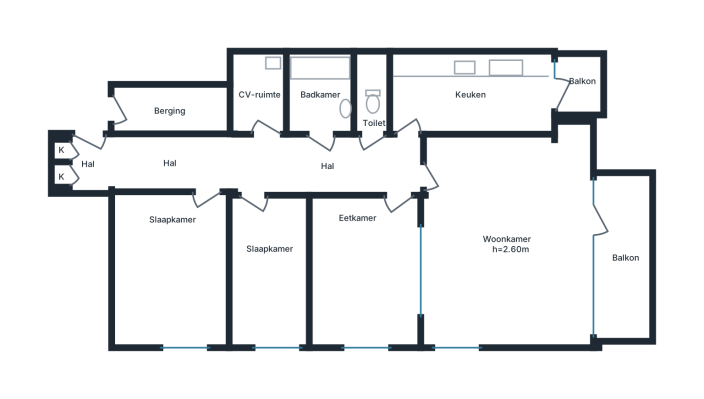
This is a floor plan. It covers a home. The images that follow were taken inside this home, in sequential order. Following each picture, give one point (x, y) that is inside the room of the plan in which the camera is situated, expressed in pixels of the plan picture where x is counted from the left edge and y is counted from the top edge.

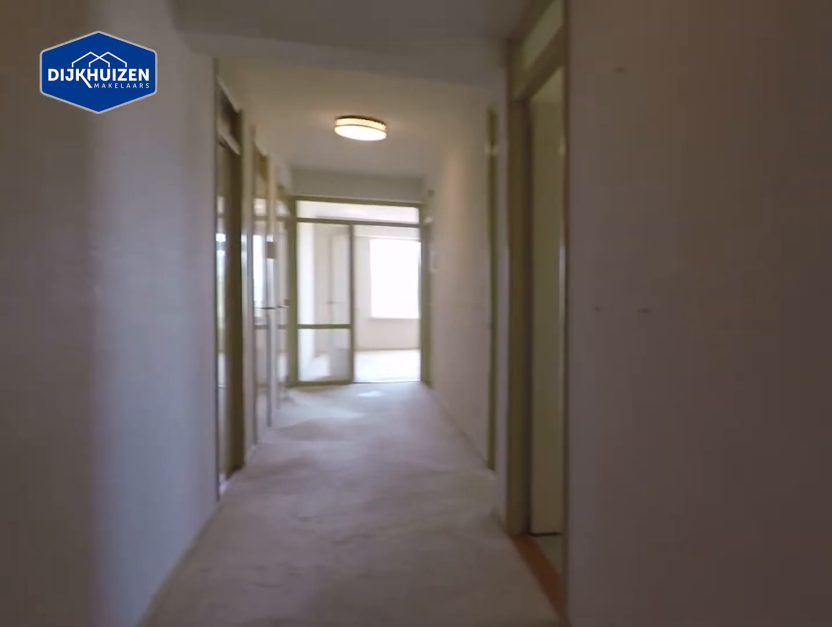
(255, 164)
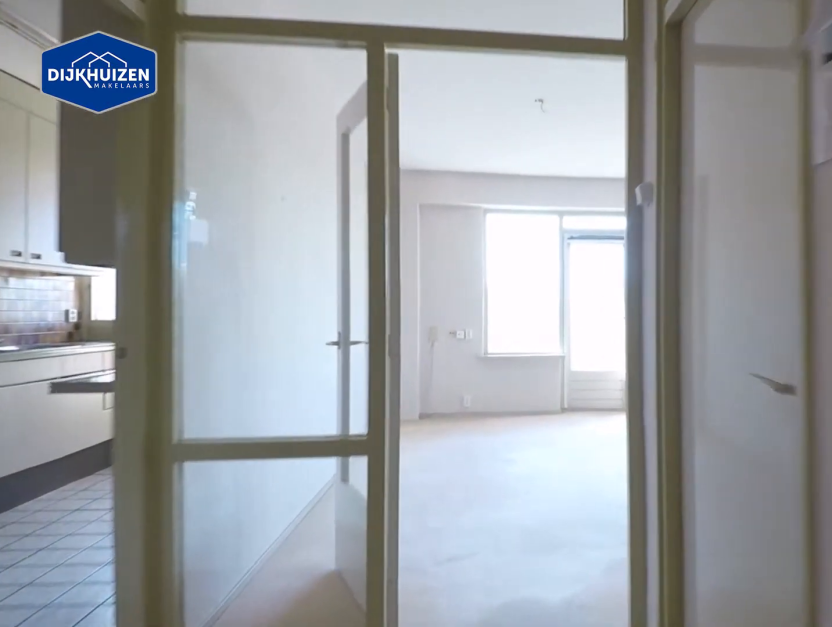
(255, 164)
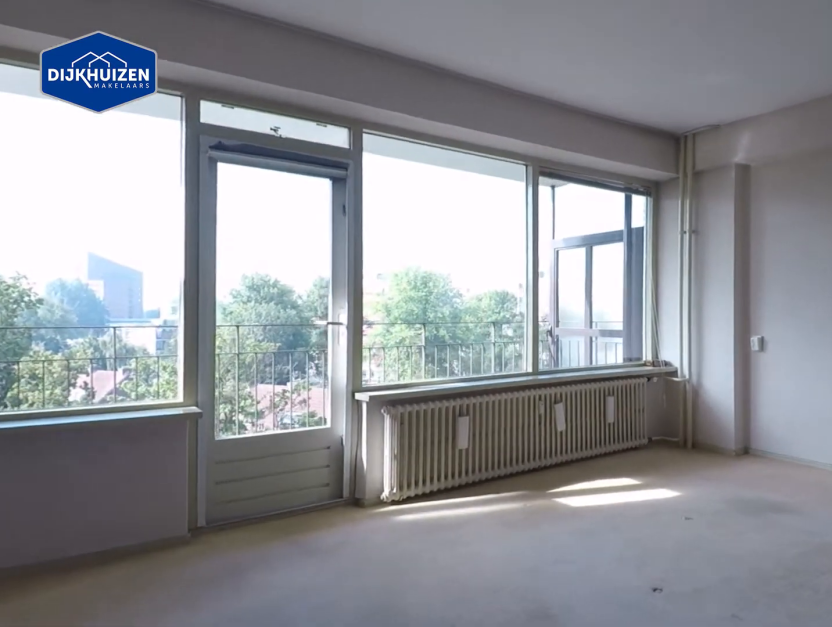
(507, 240)
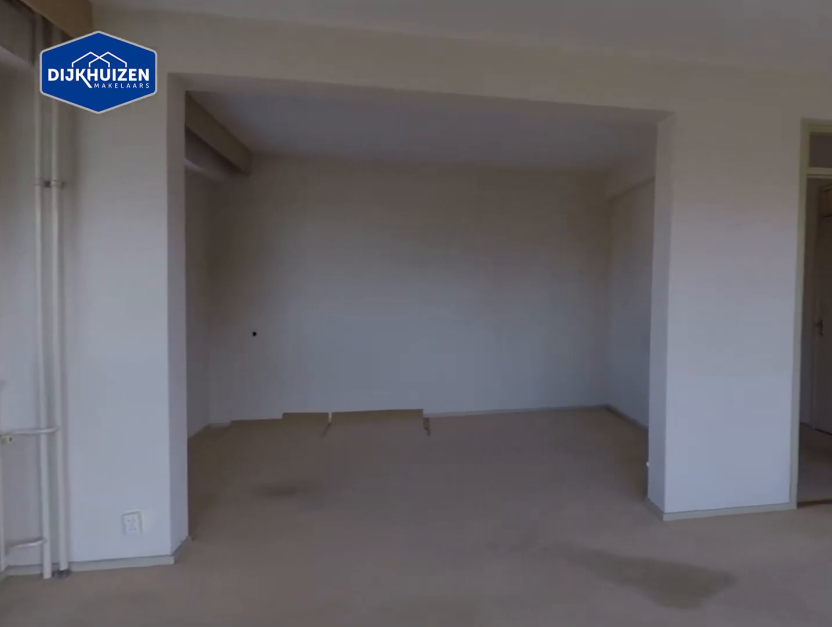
(507, 240)
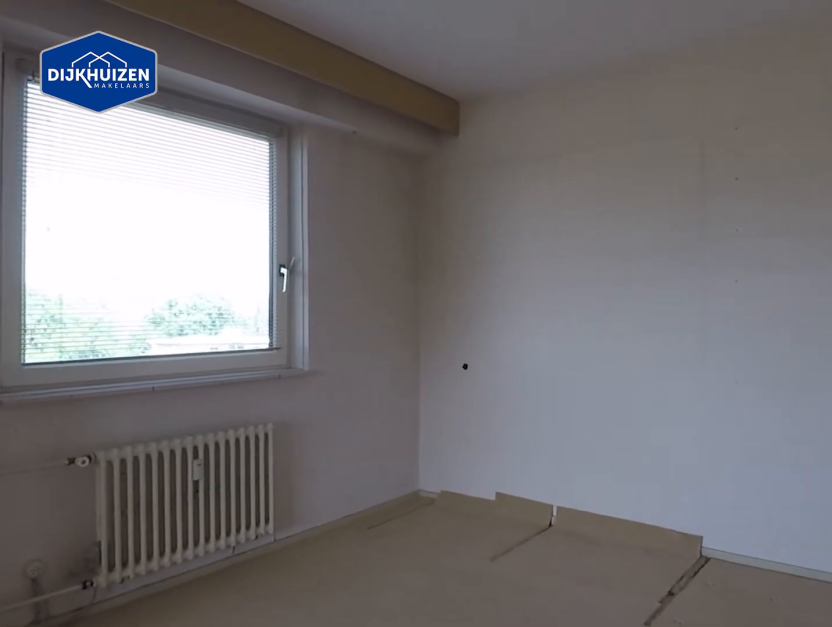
(365, 270)
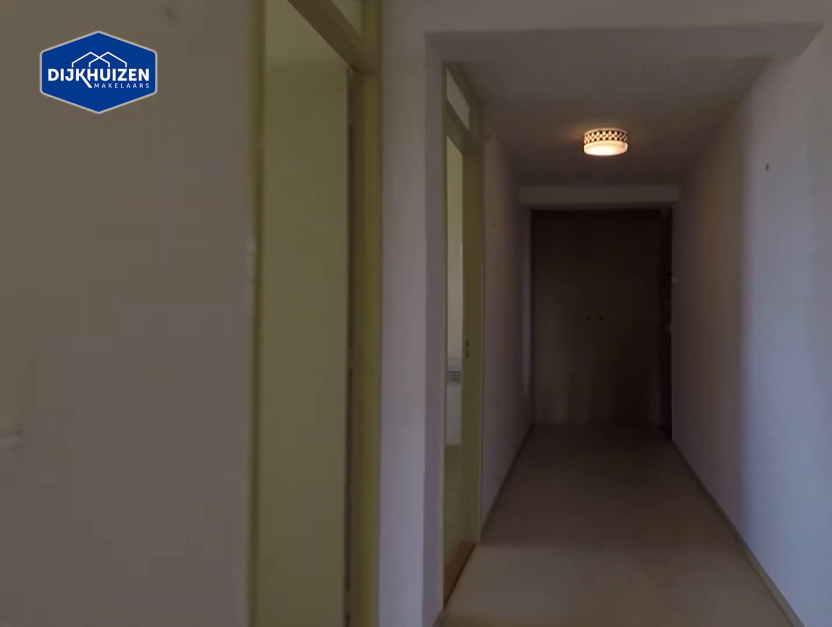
(255, 164)
